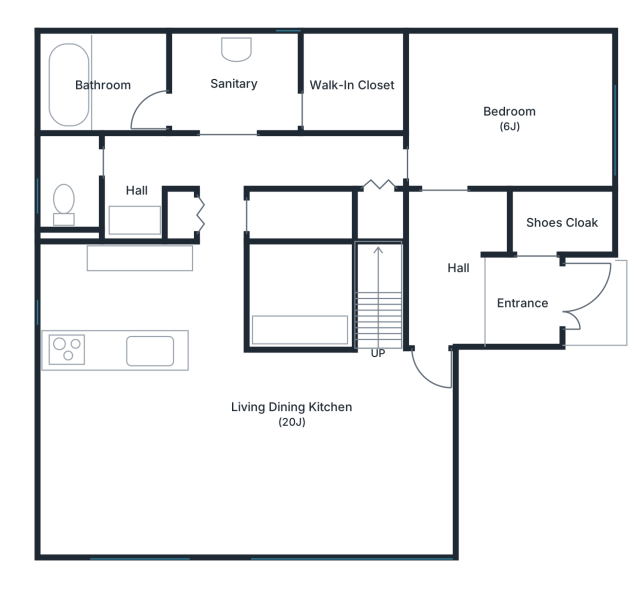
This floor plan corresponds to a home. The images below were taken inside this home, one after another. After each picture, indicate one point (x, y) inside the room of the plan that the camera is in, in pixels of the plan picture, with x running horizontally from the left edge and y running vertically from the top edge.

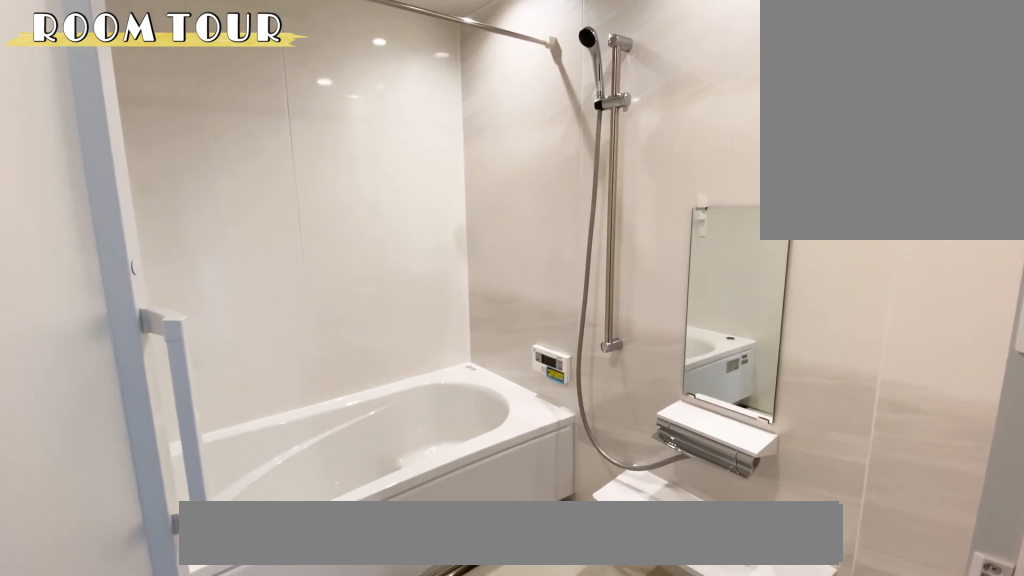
(100, 91)
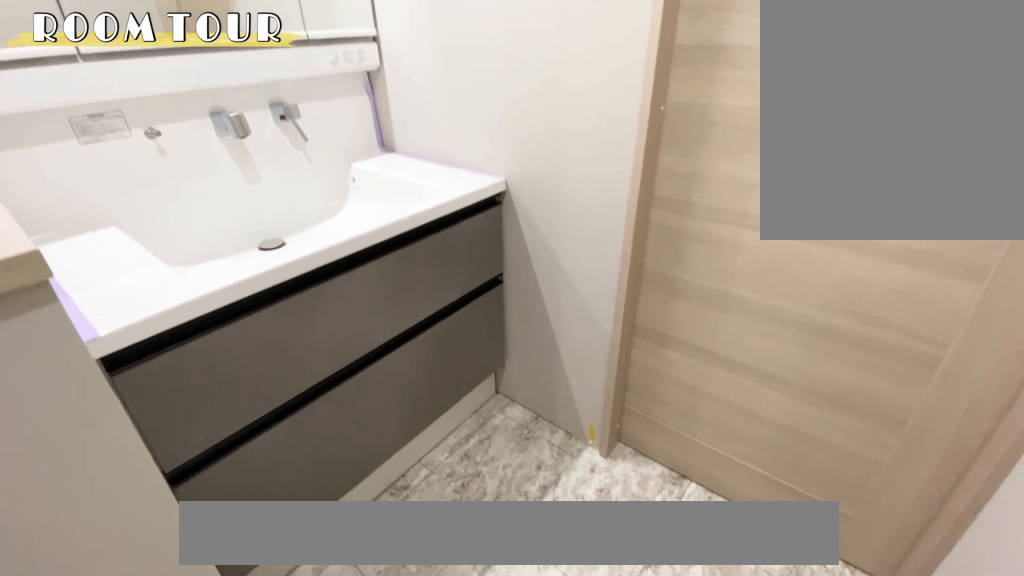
(141, 180)
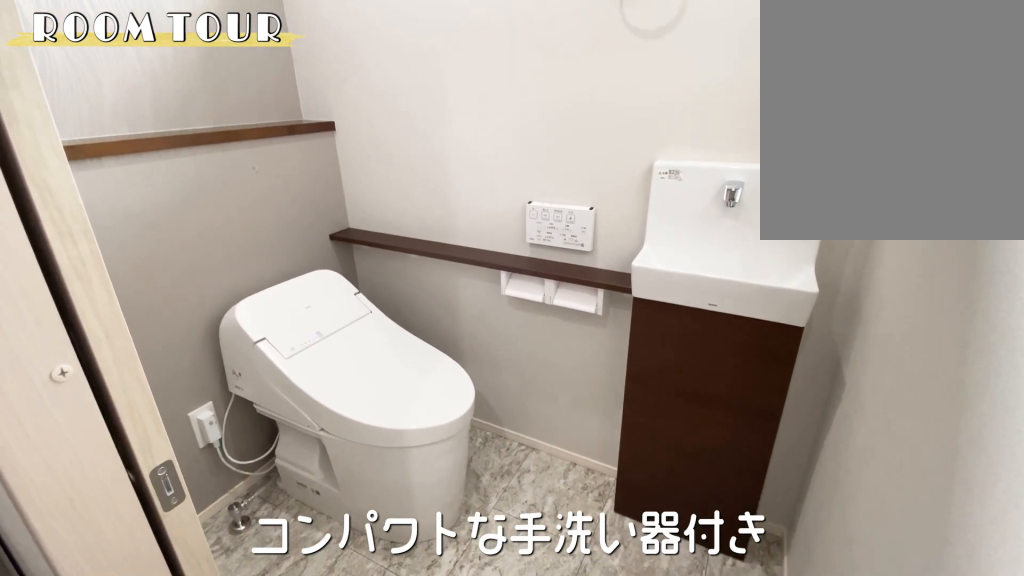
(78, 180)
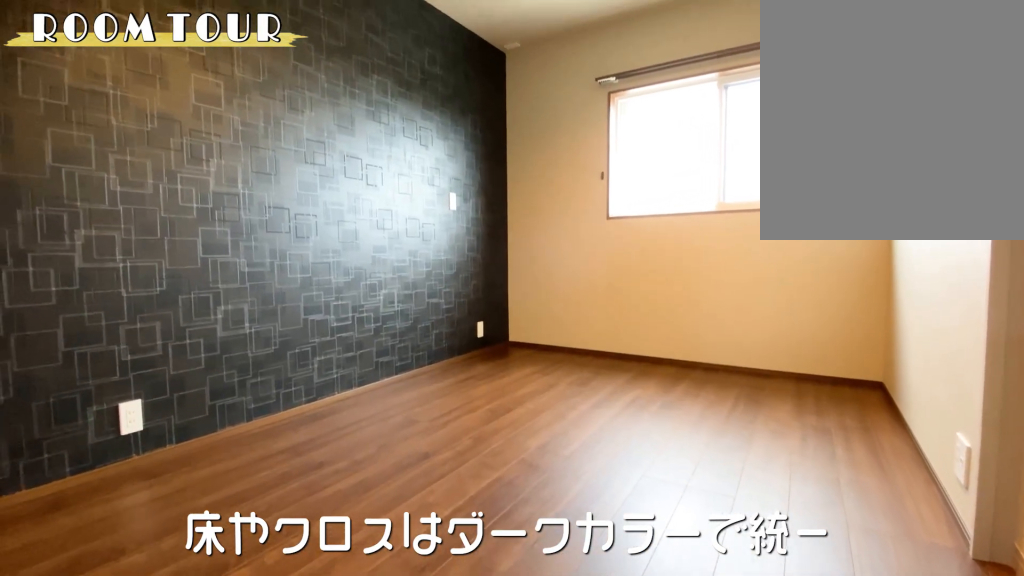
(512, 114)
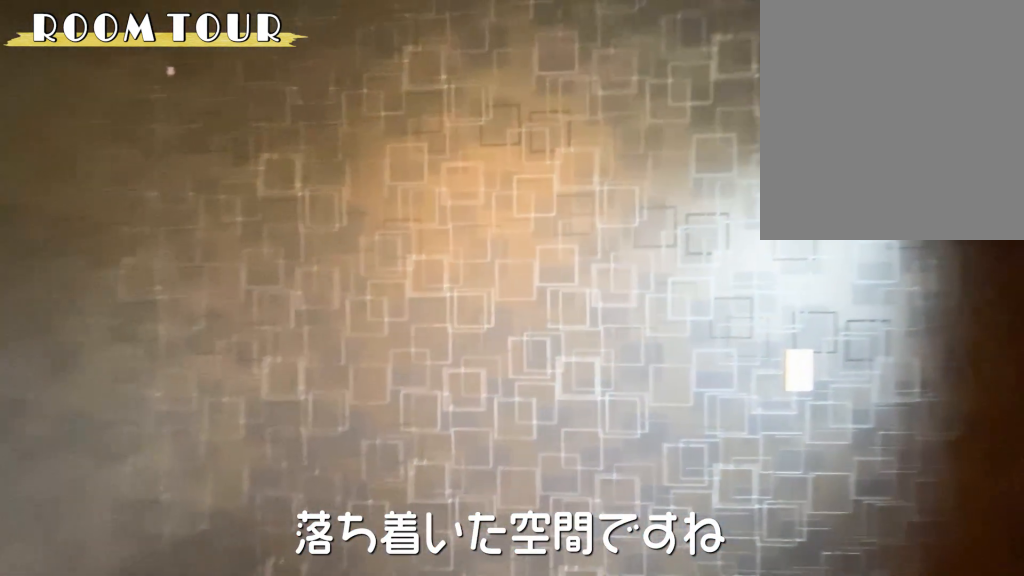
(513, 114)
